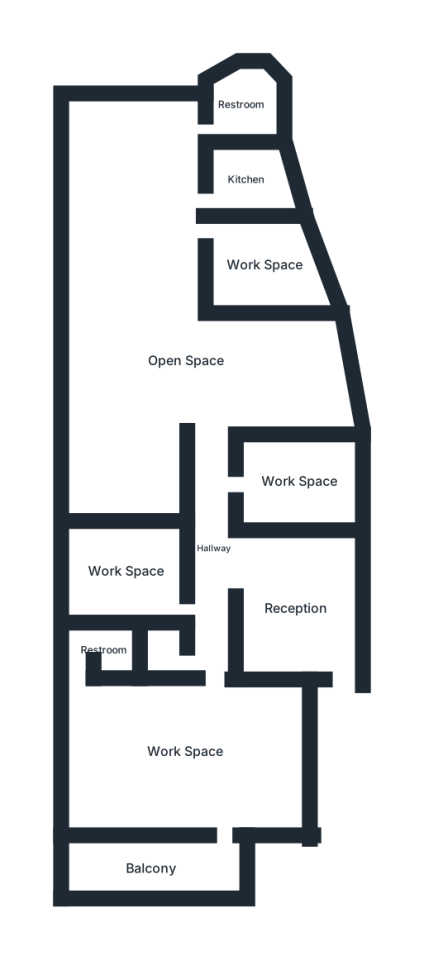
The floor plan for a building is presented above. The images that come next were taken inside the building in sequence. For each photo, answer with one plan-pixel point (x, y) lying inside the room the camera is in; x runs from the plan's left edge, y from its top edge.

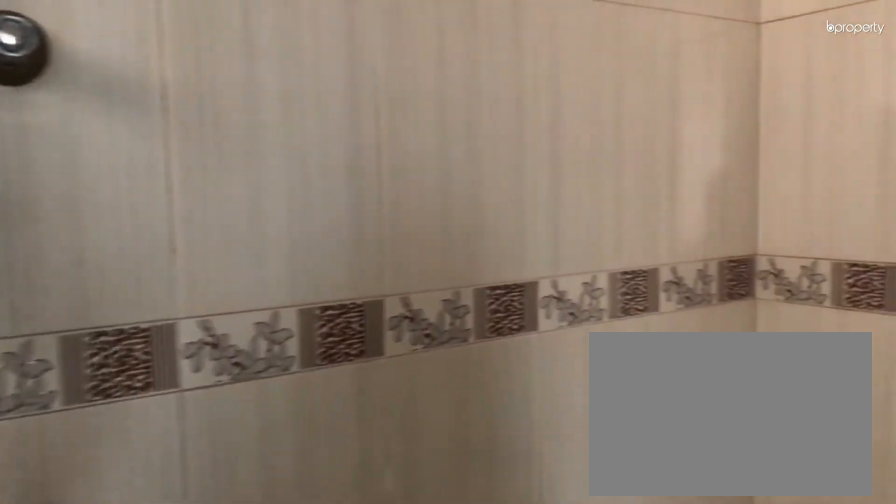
(99, 655)
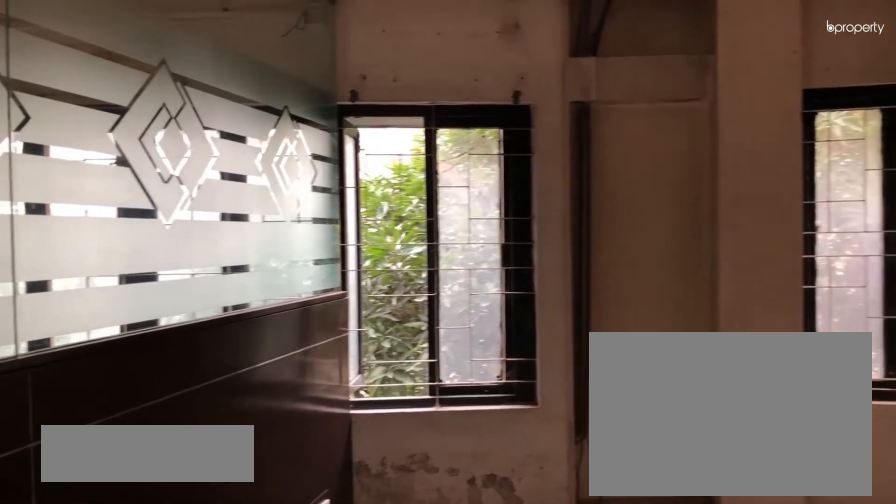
(299, 480)
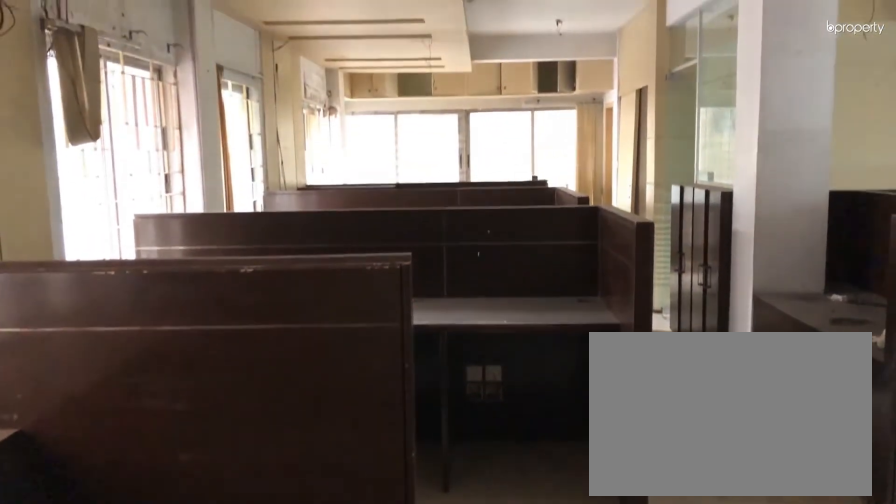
(185, 362)
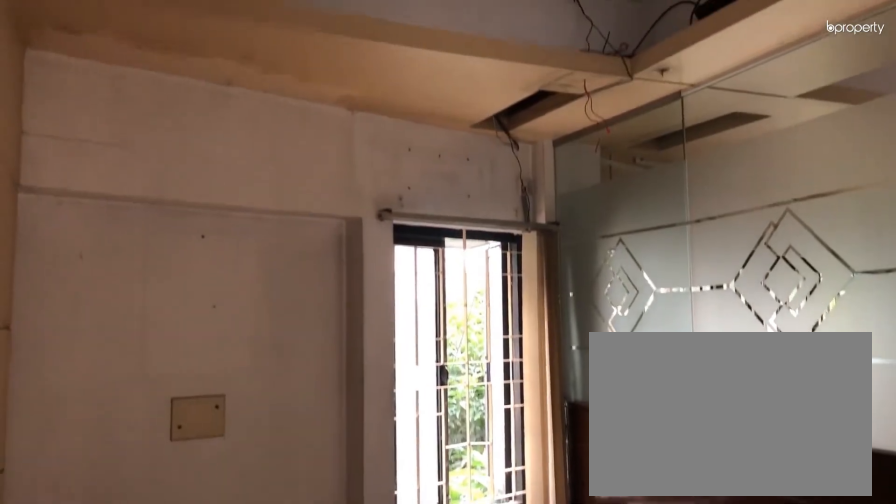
(267, 260)
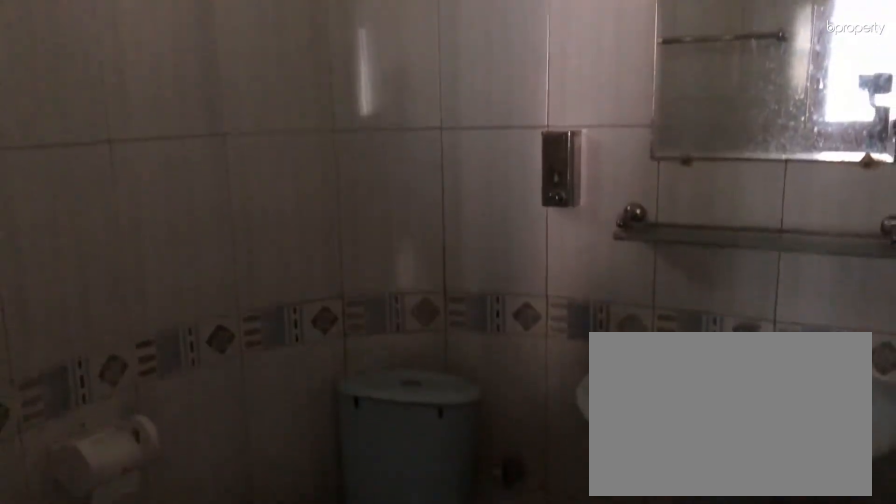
(238, 102)
